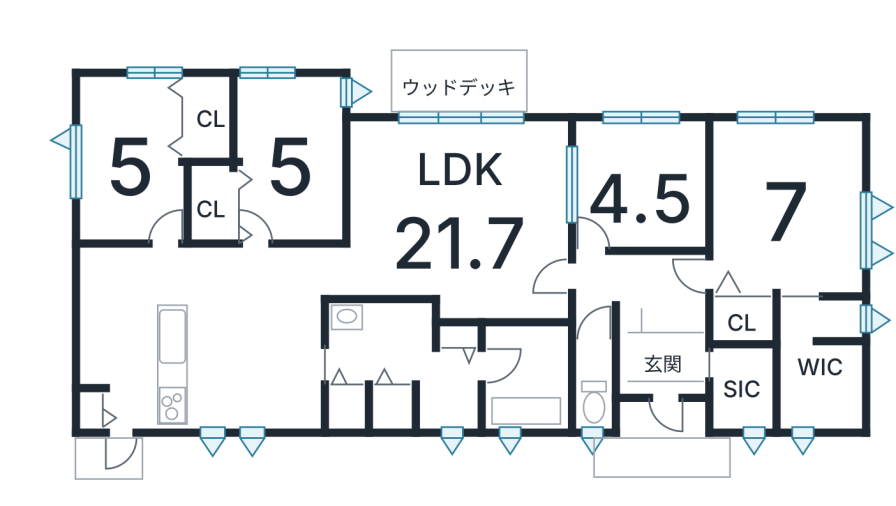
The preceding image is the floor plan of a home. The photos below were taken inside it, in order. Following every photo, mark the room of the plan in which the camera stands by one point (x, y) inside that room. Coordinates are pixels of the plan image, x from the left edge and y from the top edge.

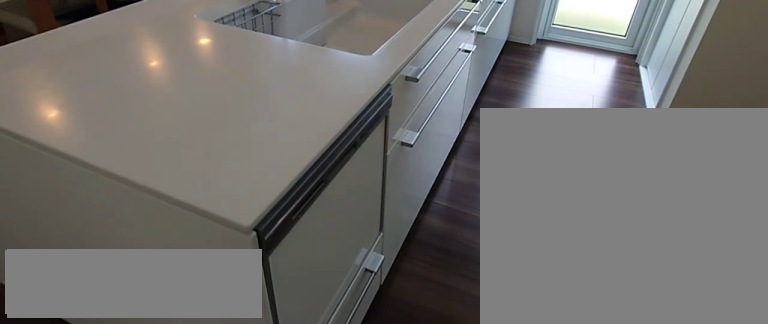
(83, 290)
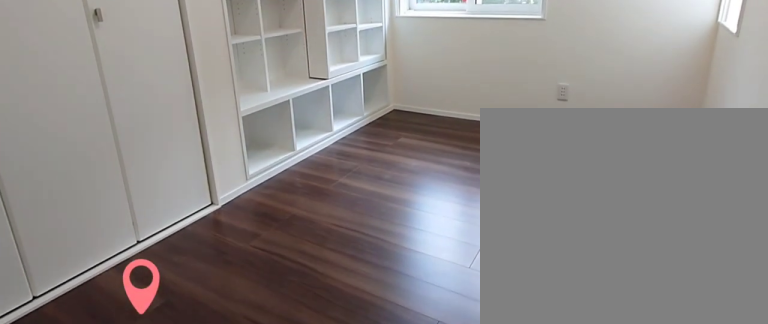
(288, 196)
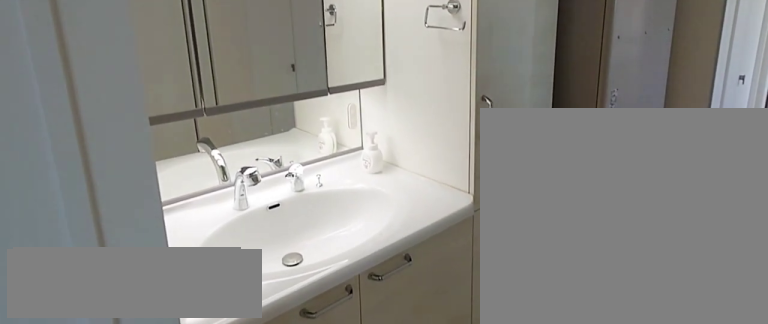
(388, 363)
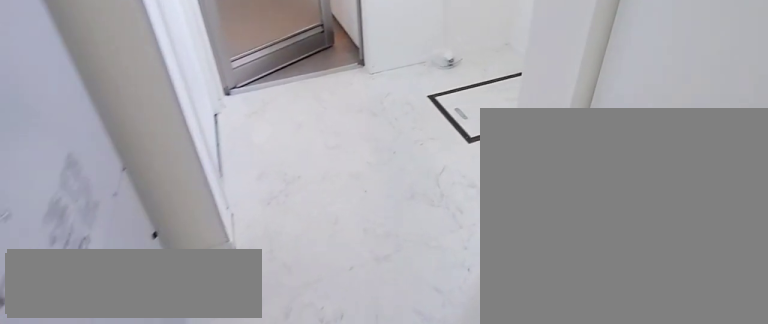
(388, 363)
